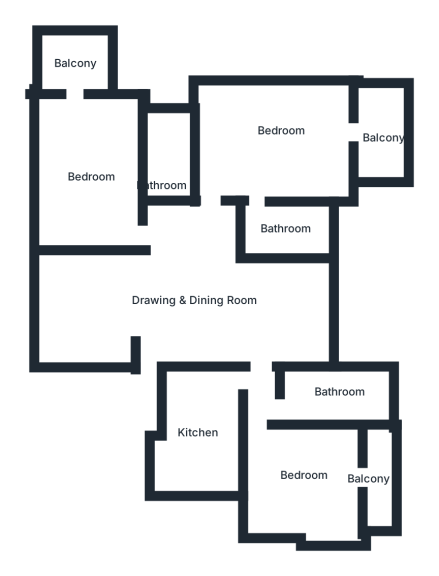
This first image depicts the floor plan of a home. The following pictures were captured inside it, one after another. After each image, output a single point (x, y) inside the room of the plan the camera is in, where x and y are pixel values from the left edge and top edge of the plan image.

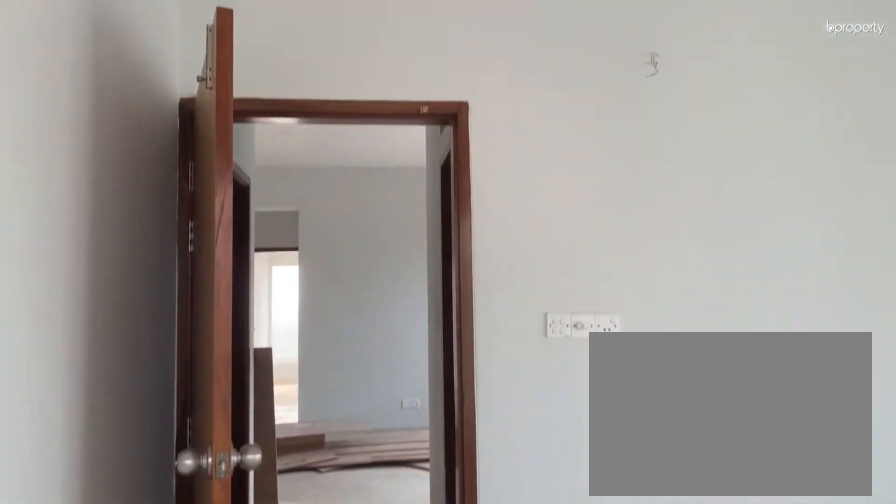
(316, 481)
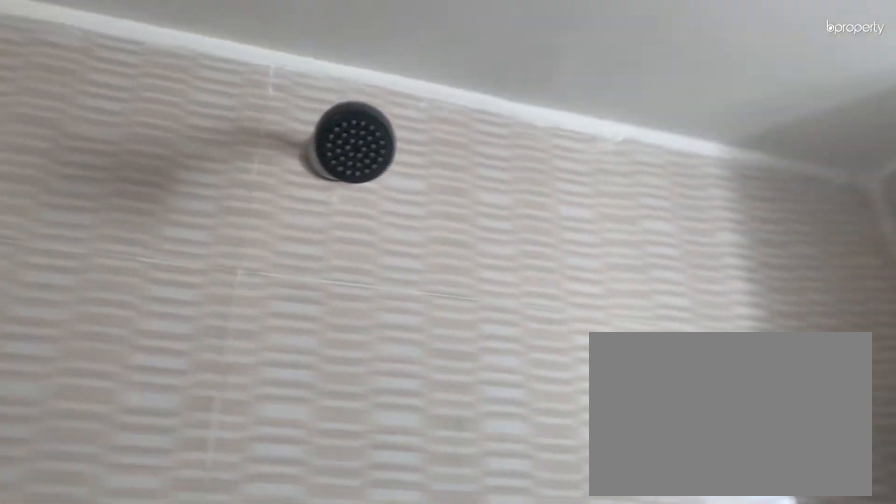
(325, 392)
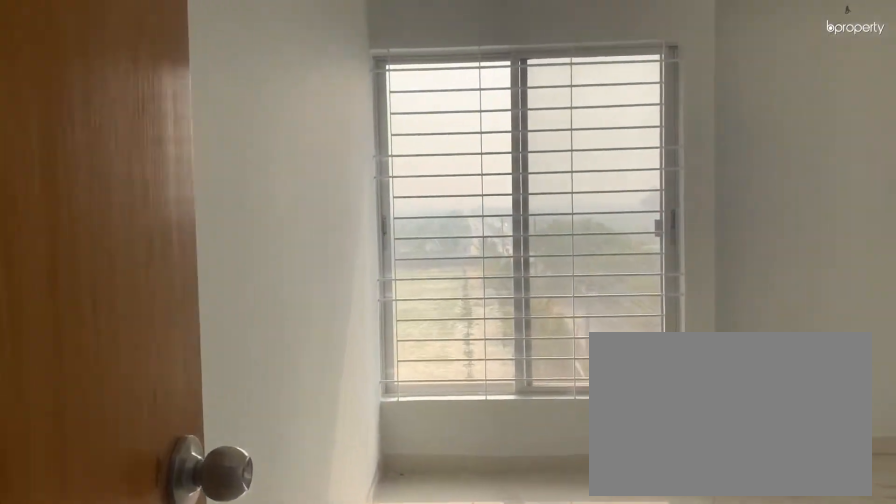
(273, 151)
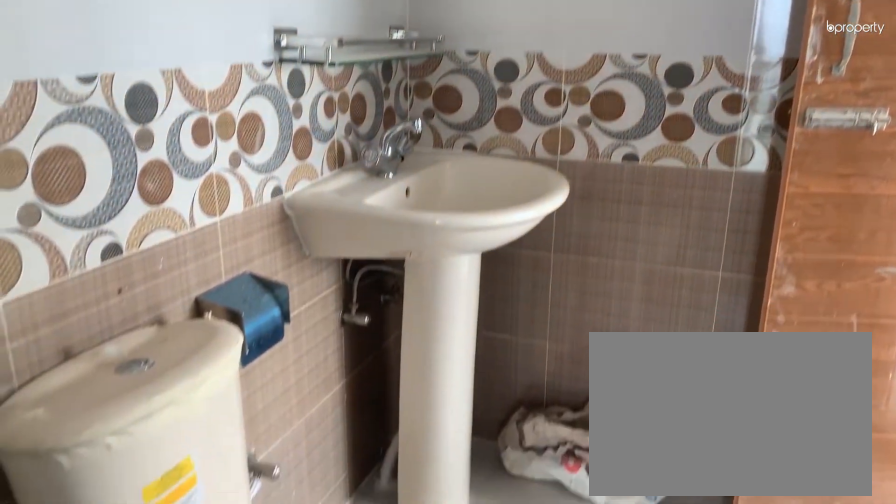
(279, 228)
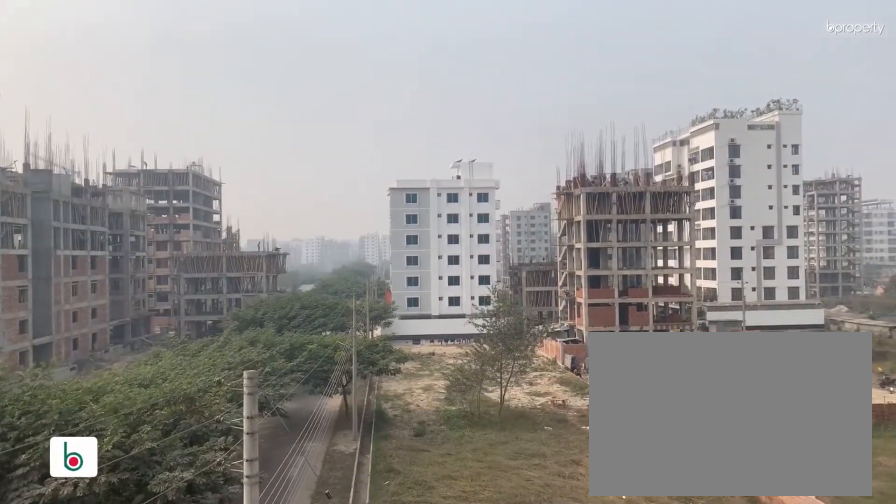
(383, 136)
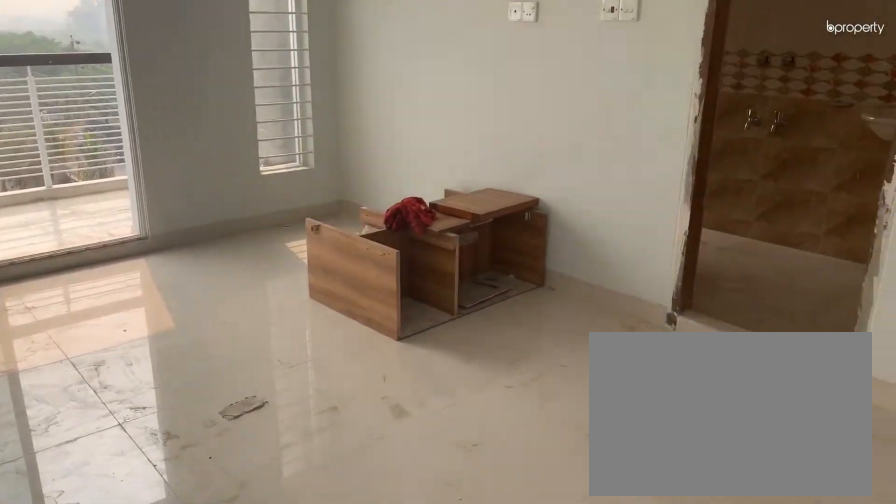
(94, 165)
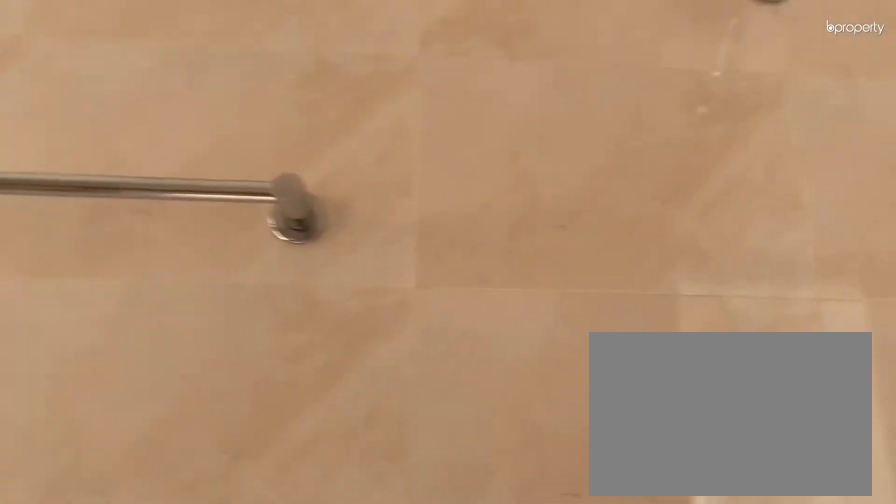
(171, 164)
